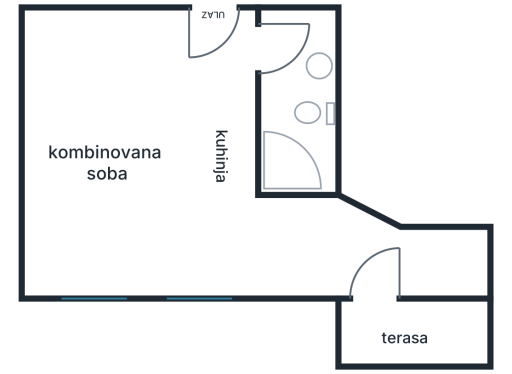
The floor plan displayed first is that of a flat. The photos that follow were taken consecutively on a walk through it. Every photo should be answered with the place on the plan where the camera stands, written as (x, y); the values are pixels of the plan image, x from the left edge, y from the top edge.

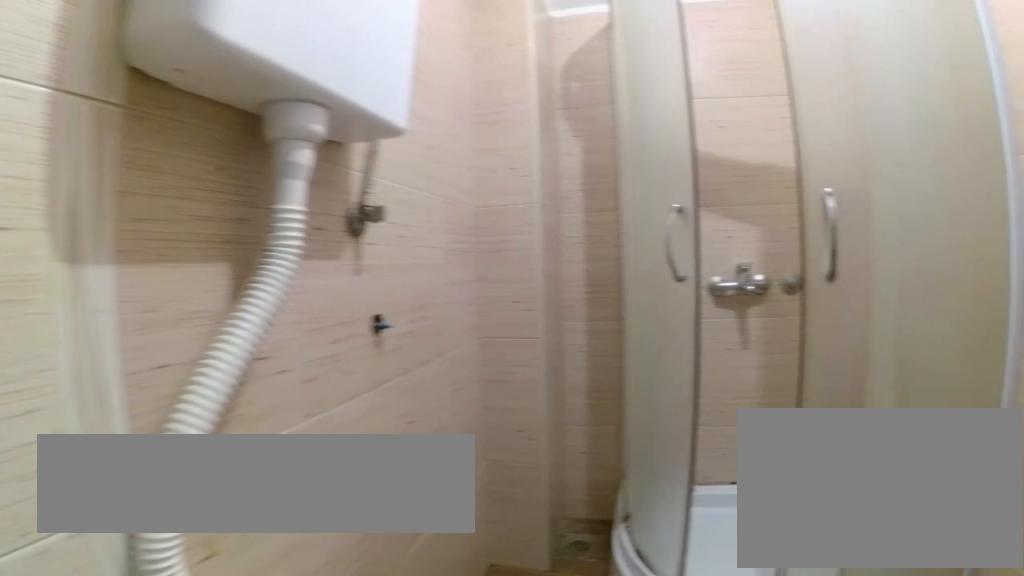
(289, 59)
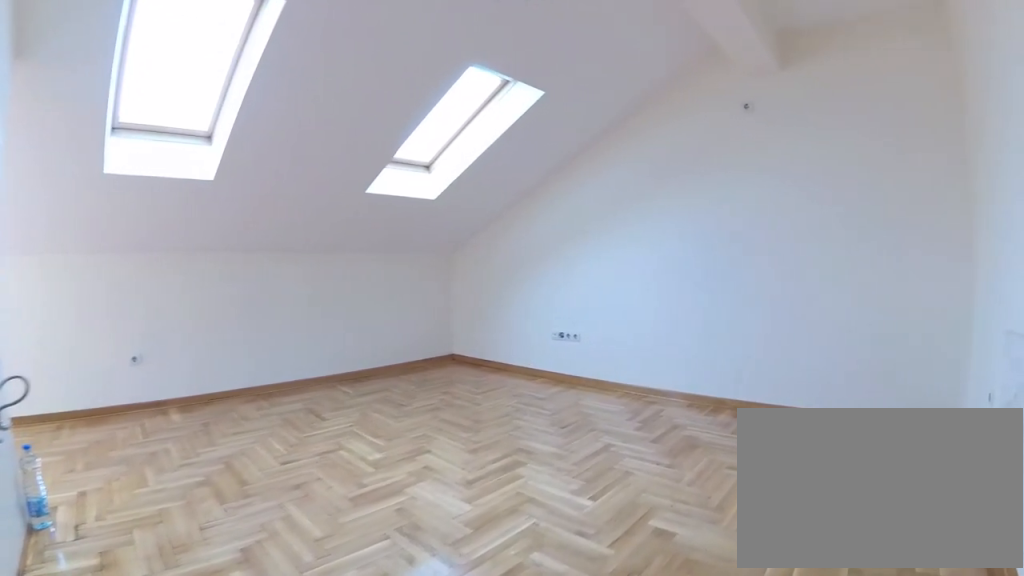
(222, 42)
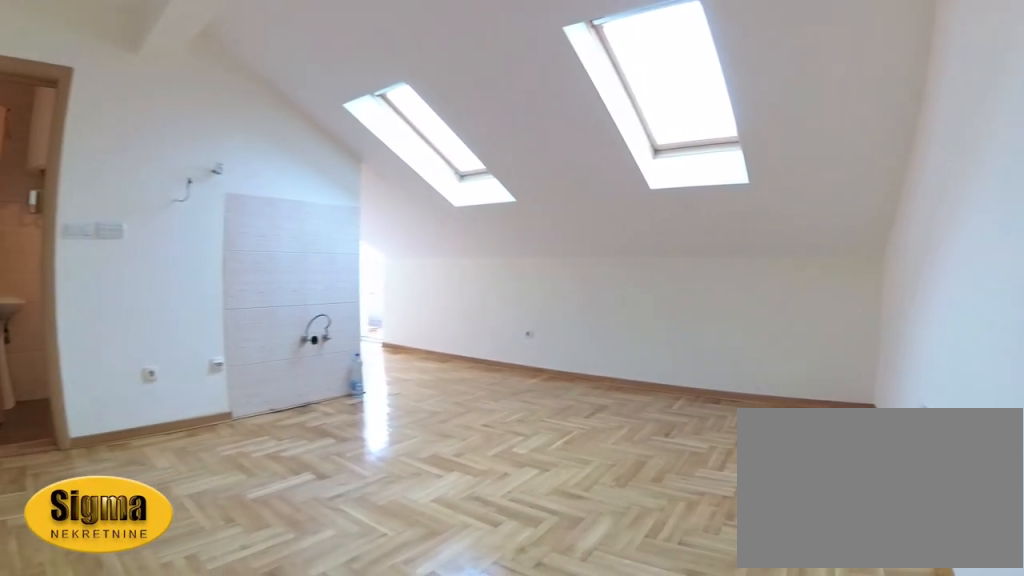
(81, 51)
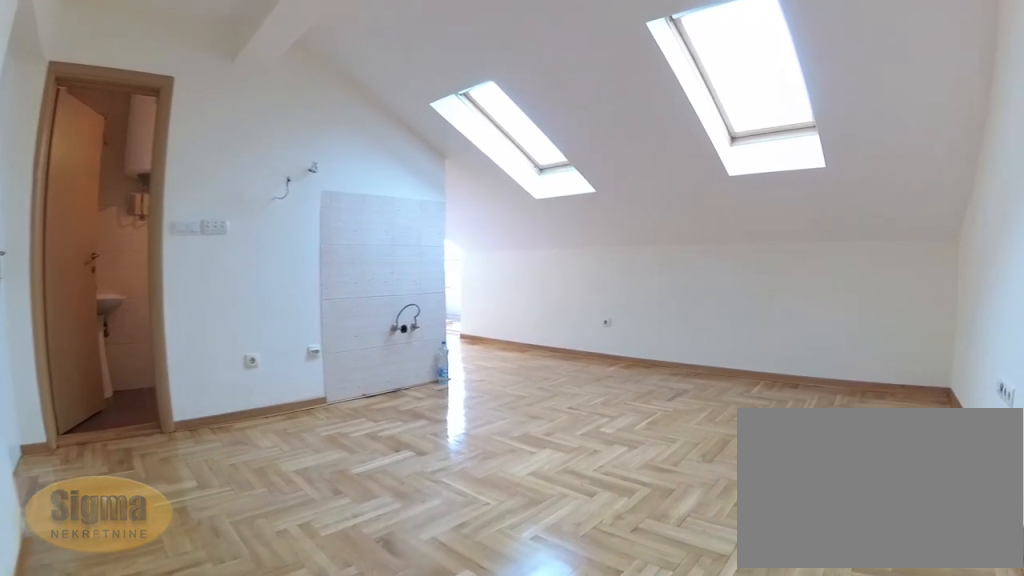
(68, 46)
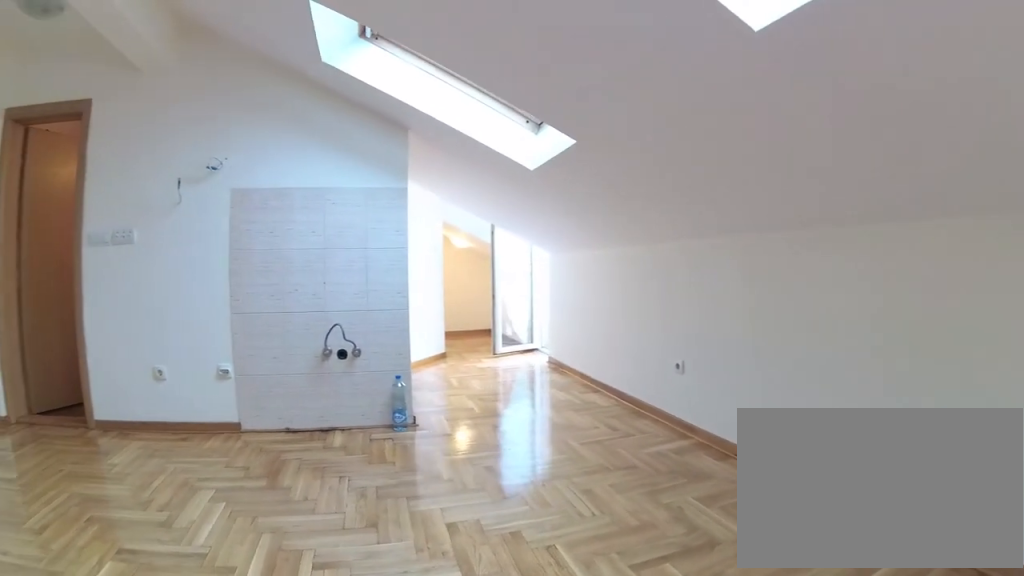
(60, 172)
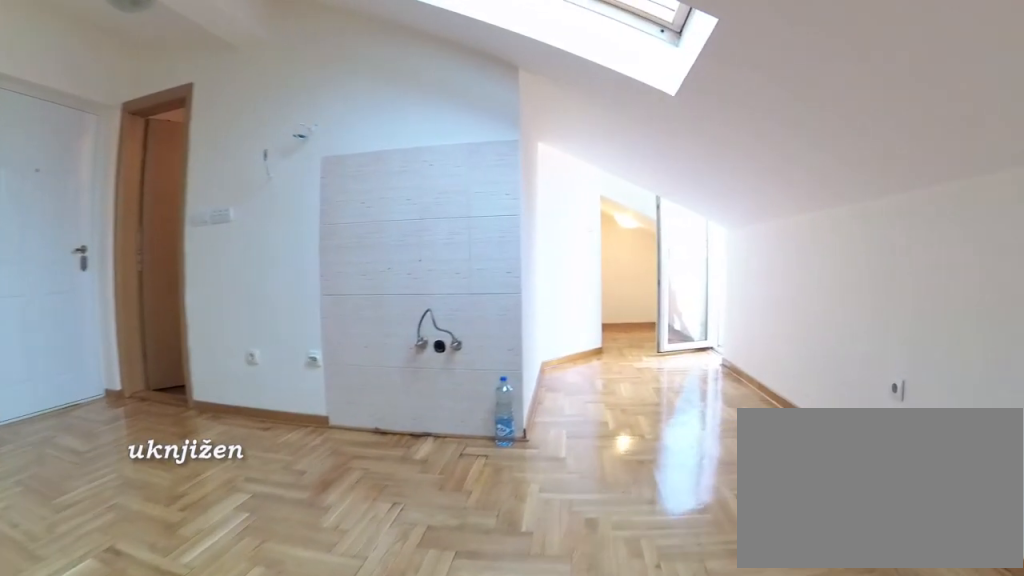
(103, 234)
